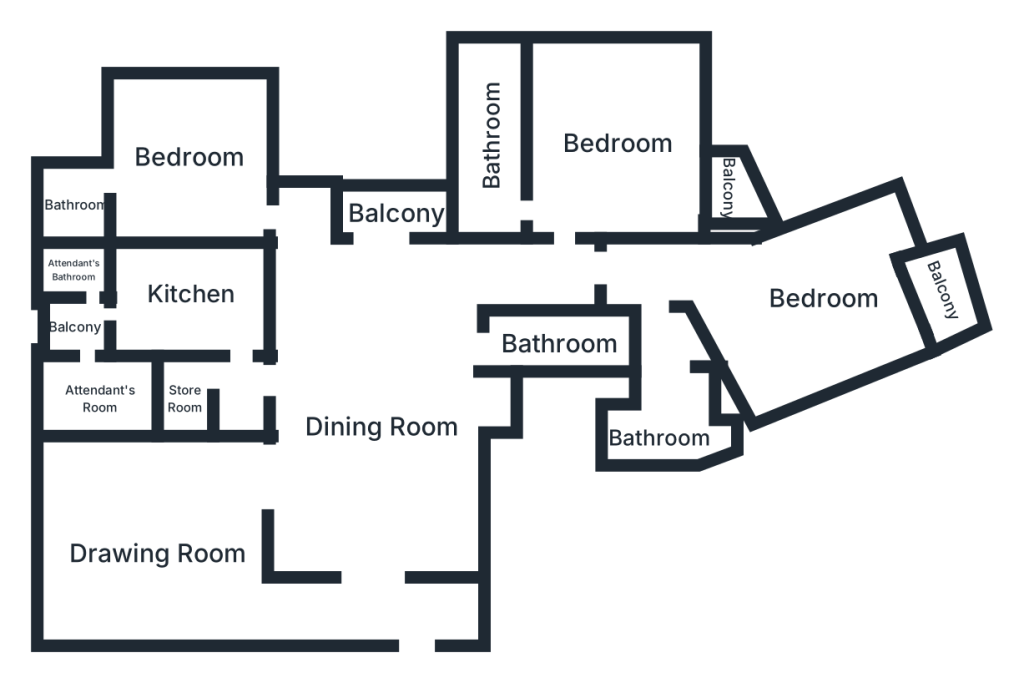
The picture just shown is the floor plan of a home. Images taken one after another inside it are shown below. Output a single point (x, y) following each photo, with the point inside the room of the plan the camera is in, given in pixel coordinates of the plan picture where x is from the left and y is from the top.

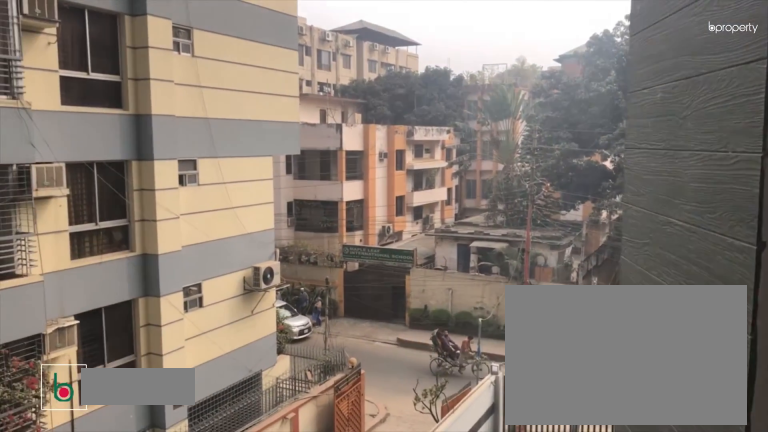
(727, 183)
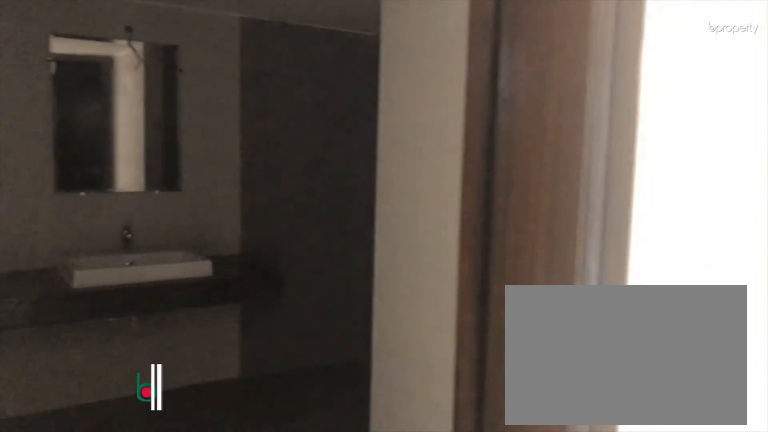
(672, 421)
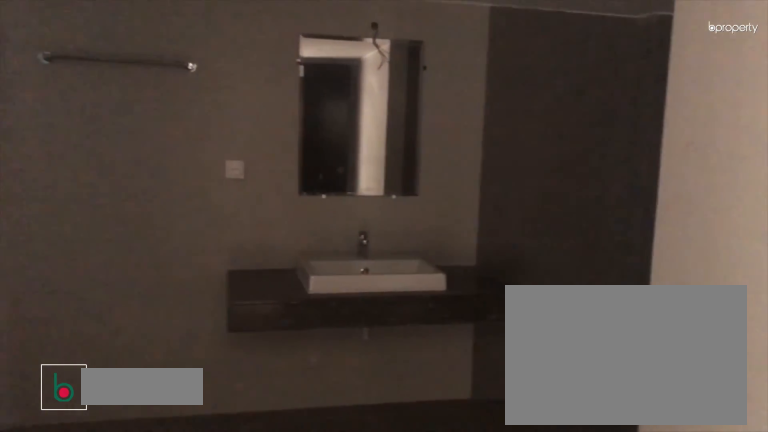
(672, 421)
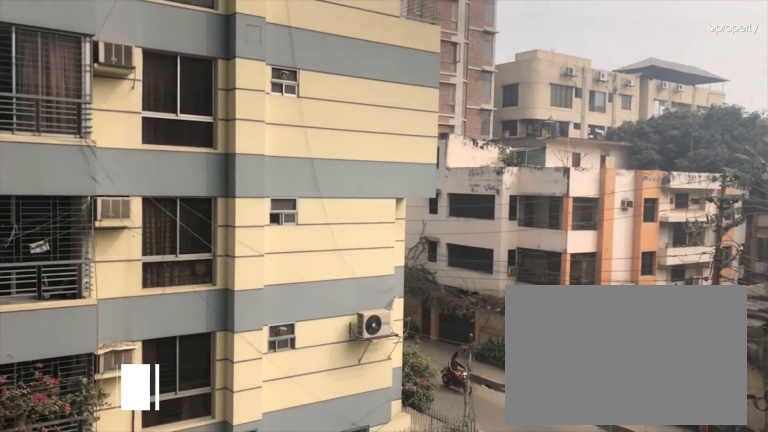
(947, 295)
